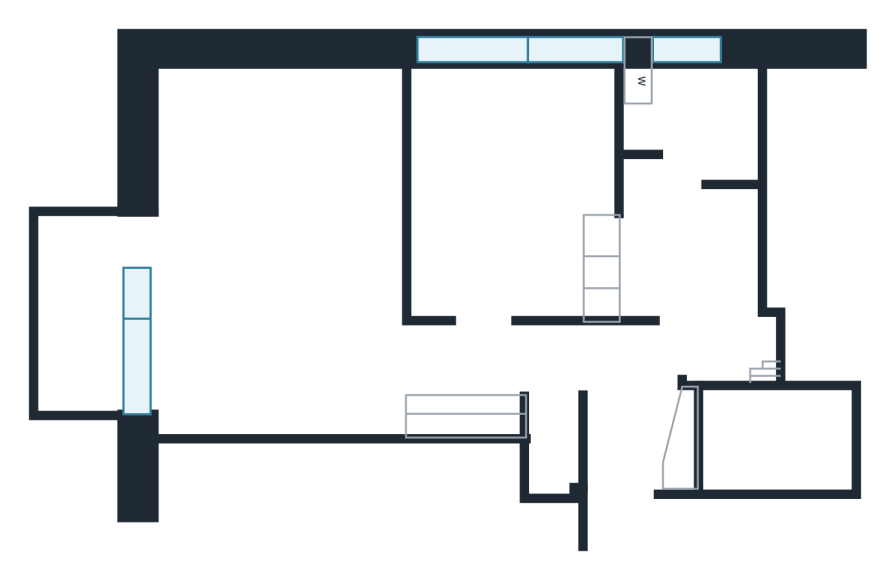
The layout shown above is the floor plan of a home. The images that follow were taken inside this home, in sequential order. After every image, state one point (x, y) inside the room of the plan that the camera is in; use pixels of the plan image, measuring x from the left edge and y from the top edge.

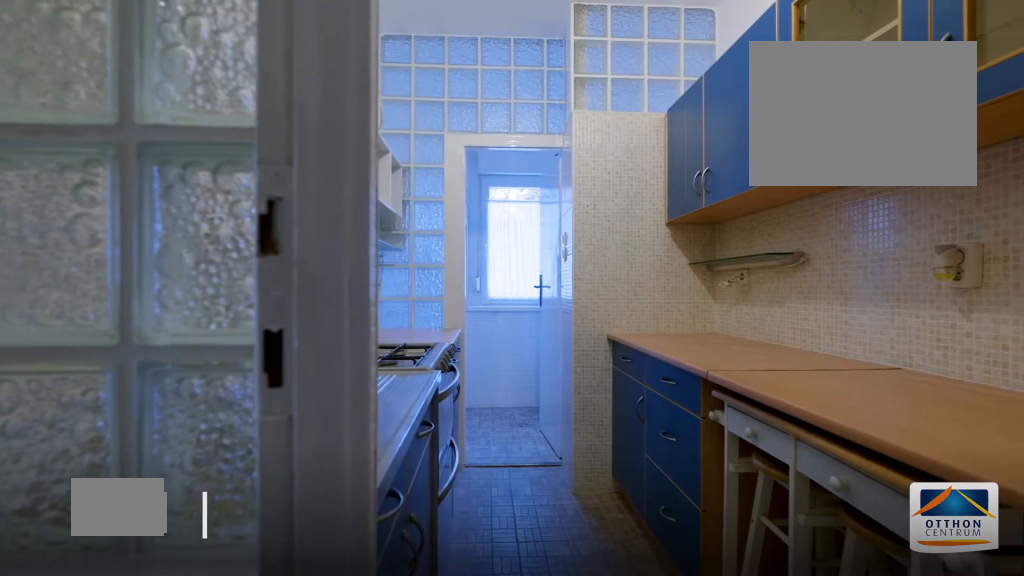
(700, 238)
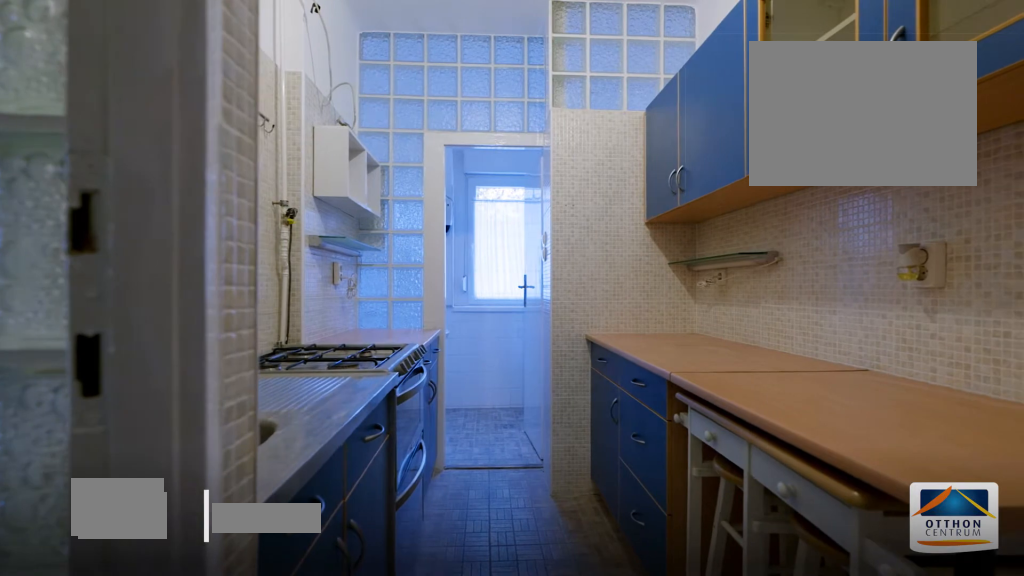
(700, 239)
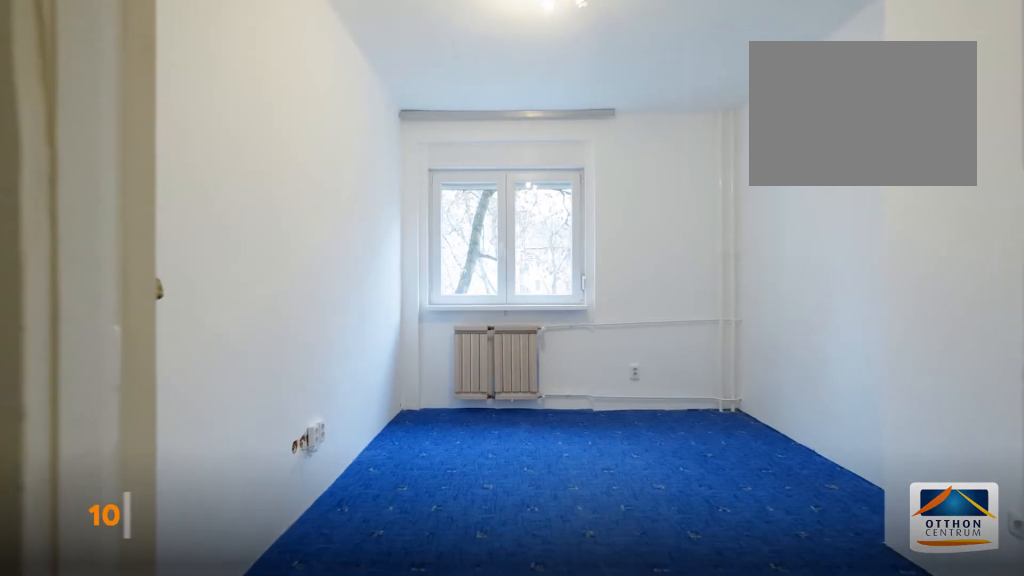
(520, 186)
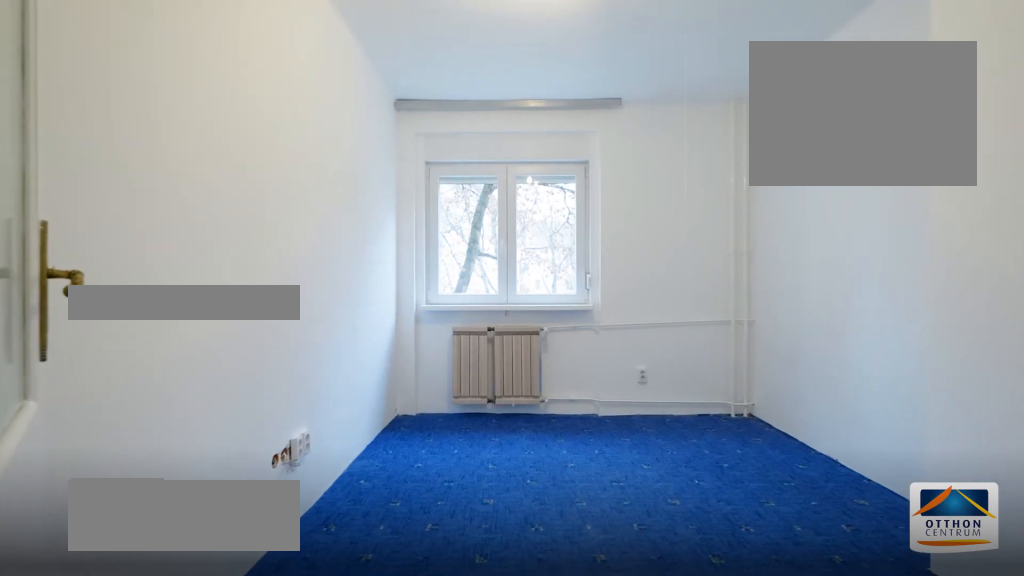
(520, 186)
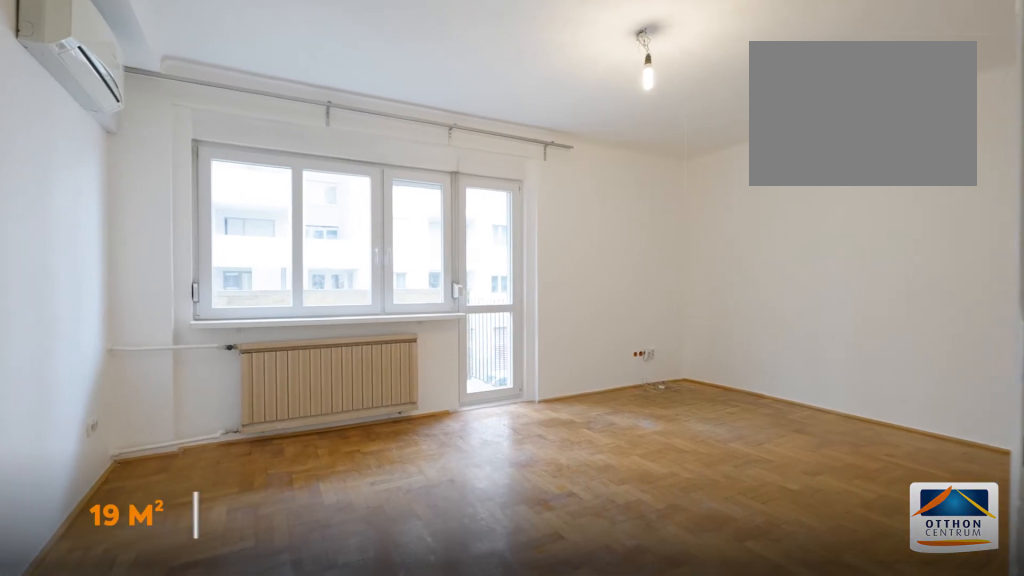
(291, 234)
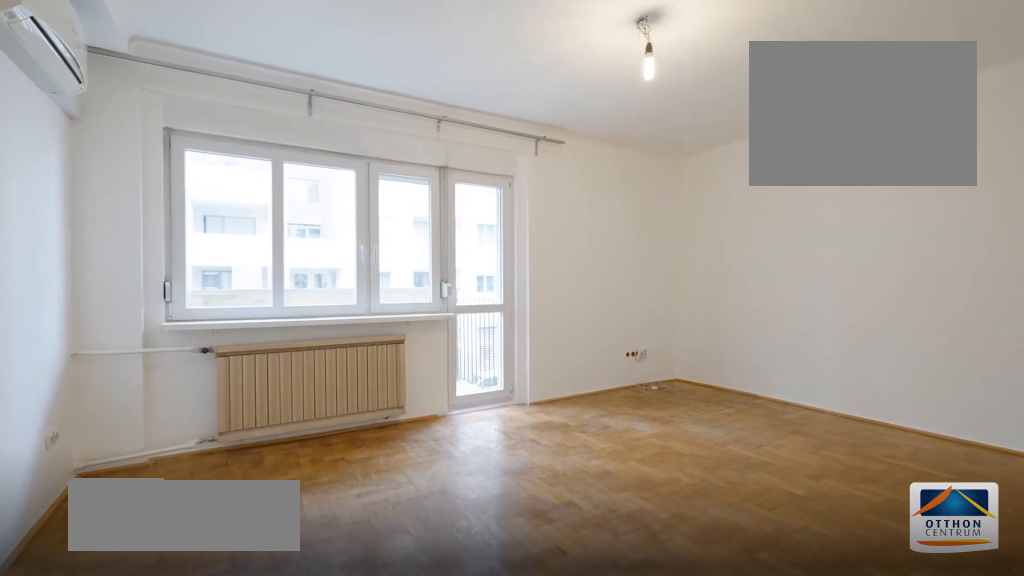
(291, 234)
